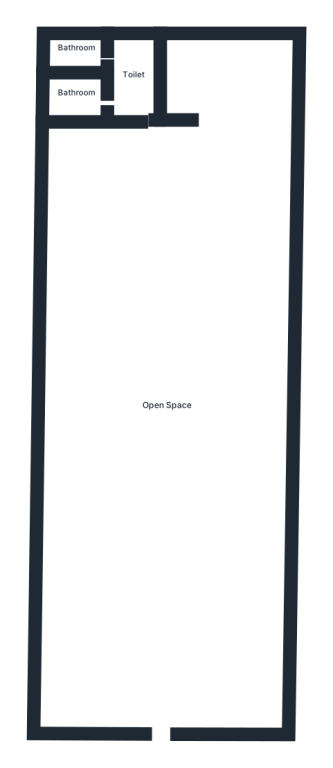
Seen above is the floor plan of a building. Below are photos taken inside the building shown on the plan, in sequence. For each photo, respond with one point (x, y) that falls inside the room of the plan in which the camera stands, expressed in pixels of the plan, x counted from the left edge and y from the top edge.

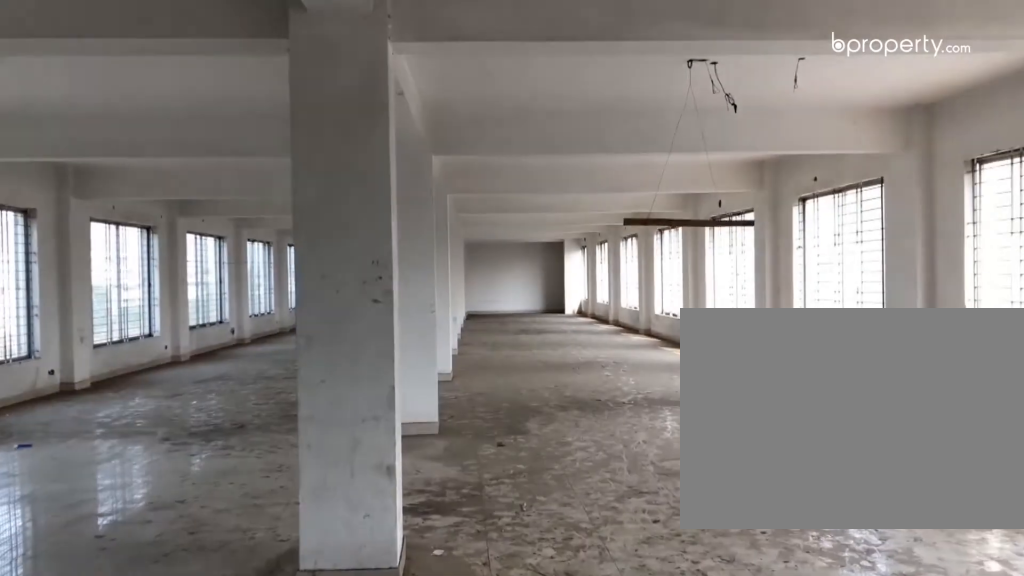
(166, 723)
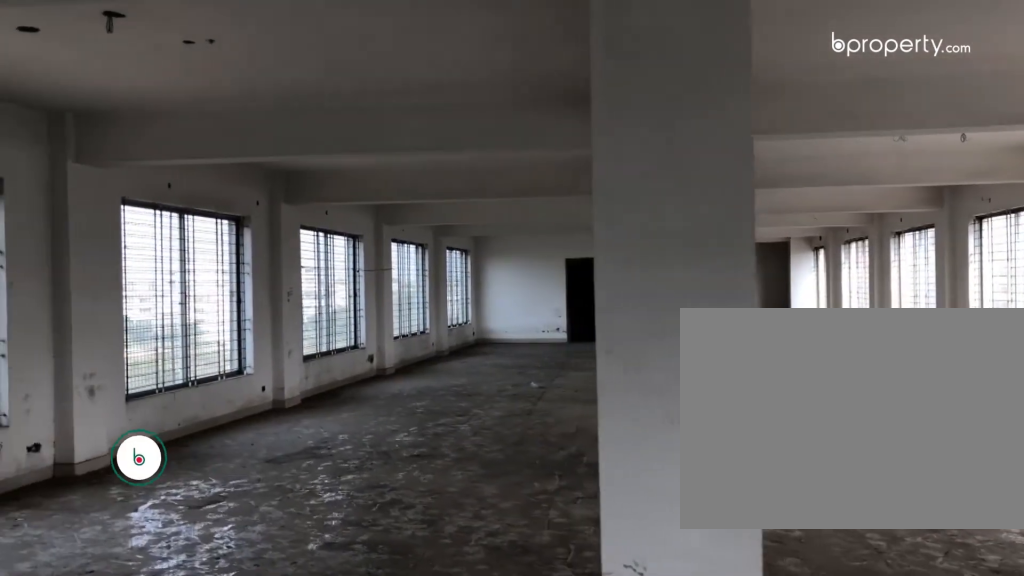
(168, 396)
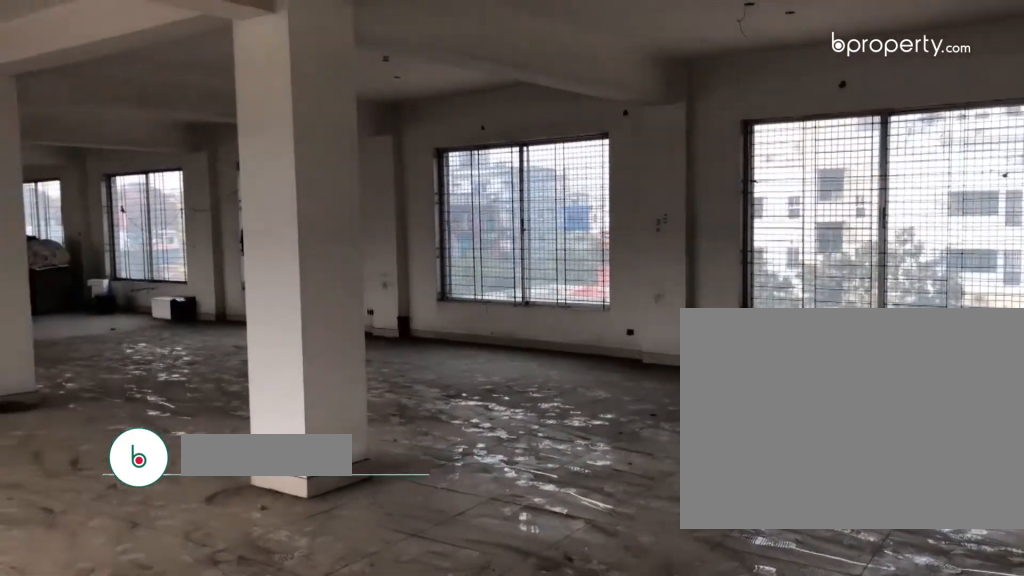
(162, 370)
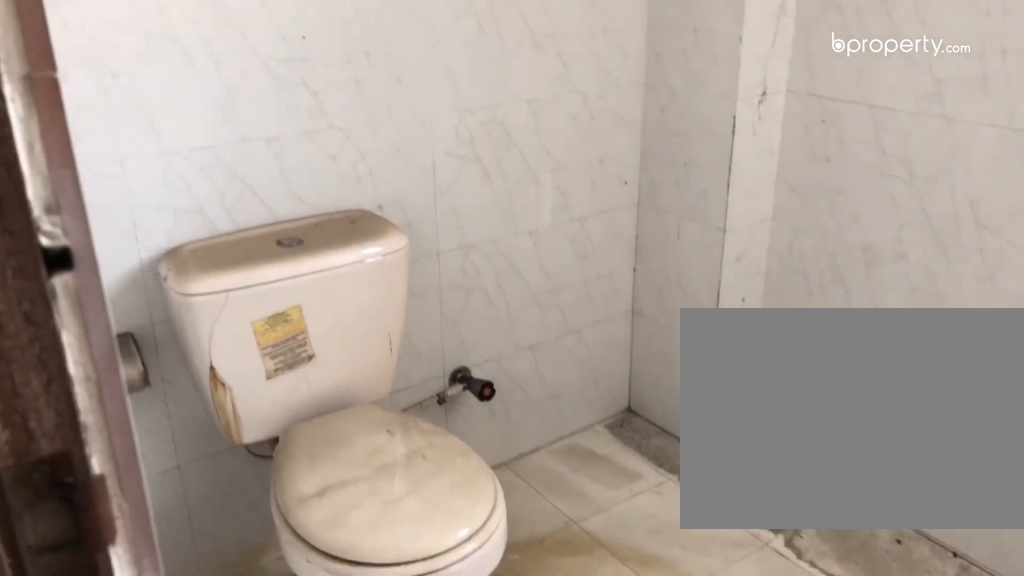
(75, 99)
